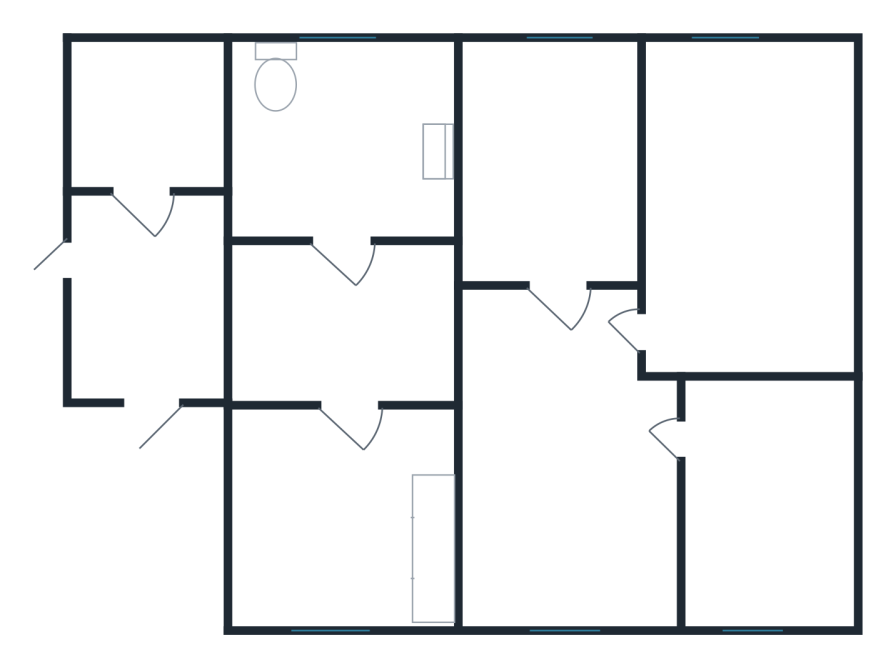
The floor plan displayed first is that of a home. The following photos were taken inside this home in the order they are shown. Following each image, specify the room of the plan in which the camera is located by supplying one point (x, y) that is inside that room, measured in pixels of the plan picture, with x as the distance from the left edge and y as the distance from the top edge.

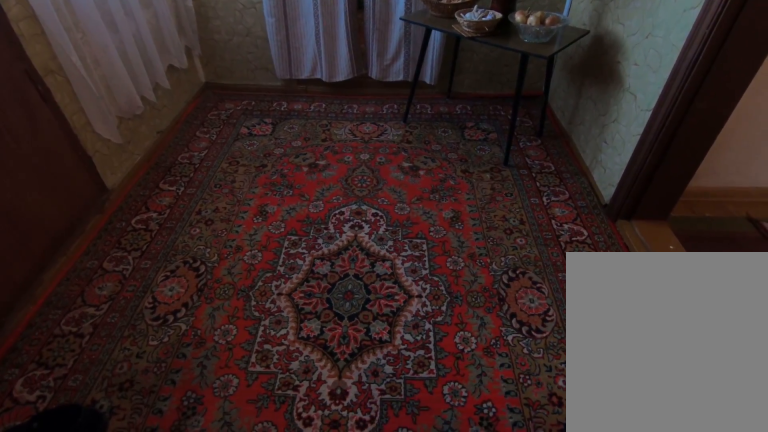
(146, 358)
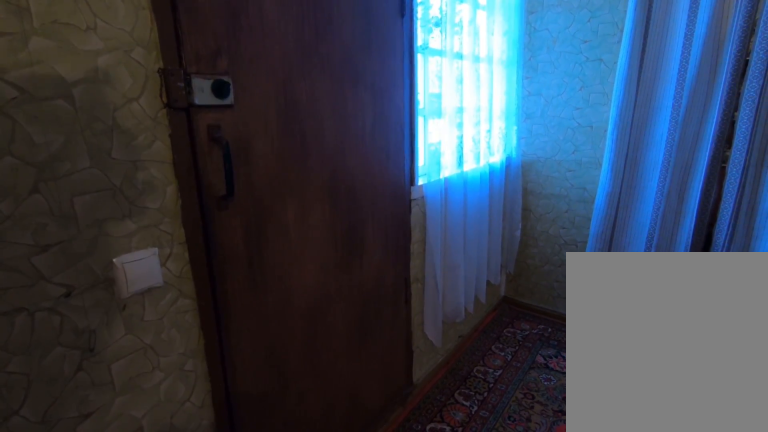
(146, 358)
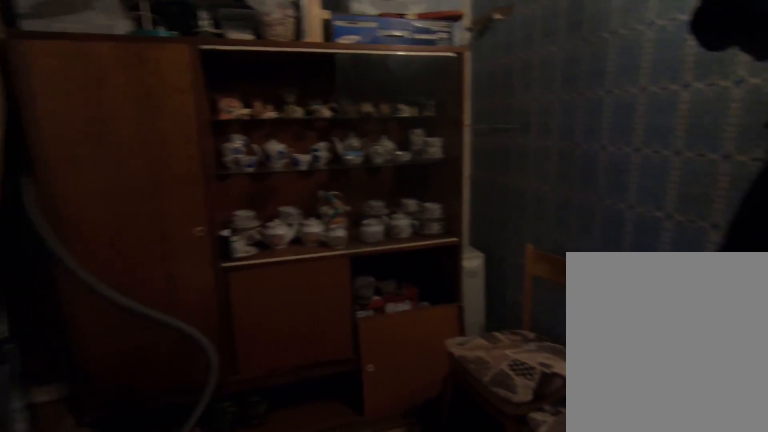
(143, 200)
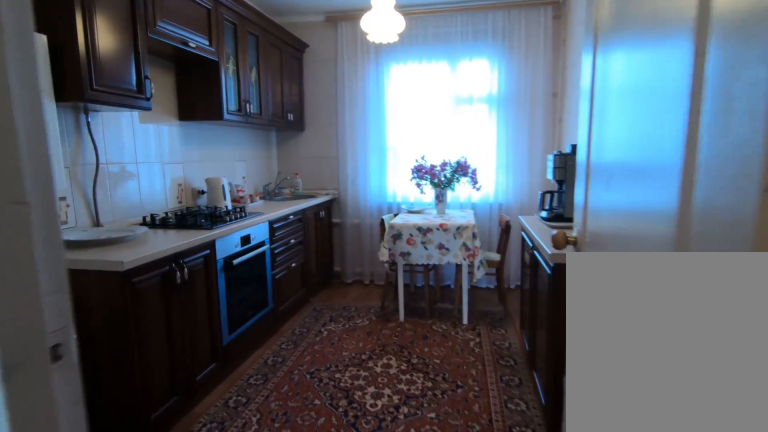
(315, 365)
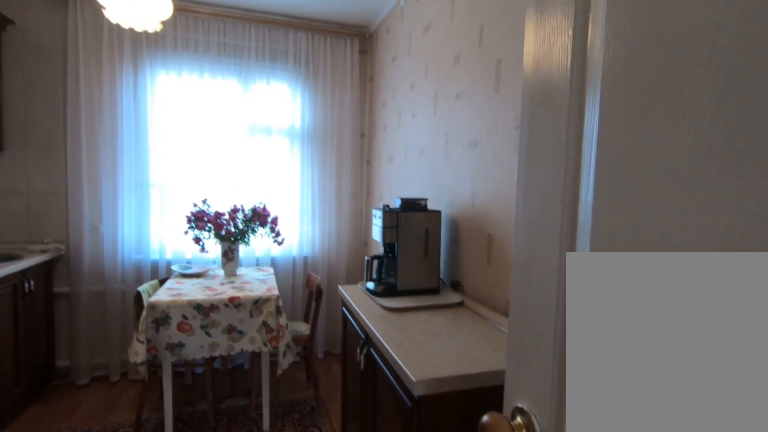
(357, 455)
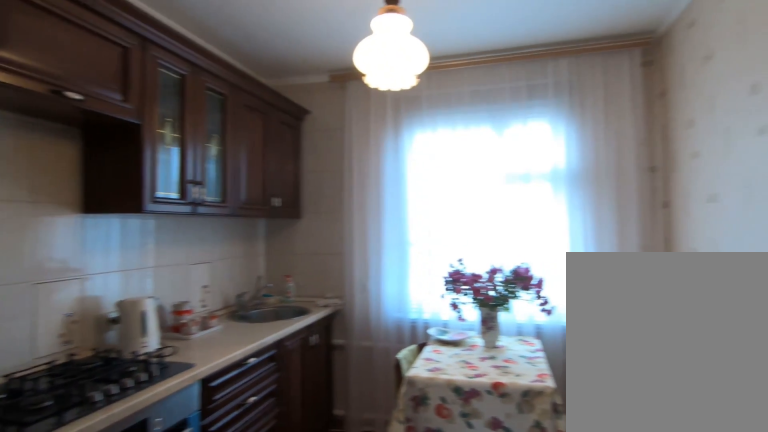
(357, 455)
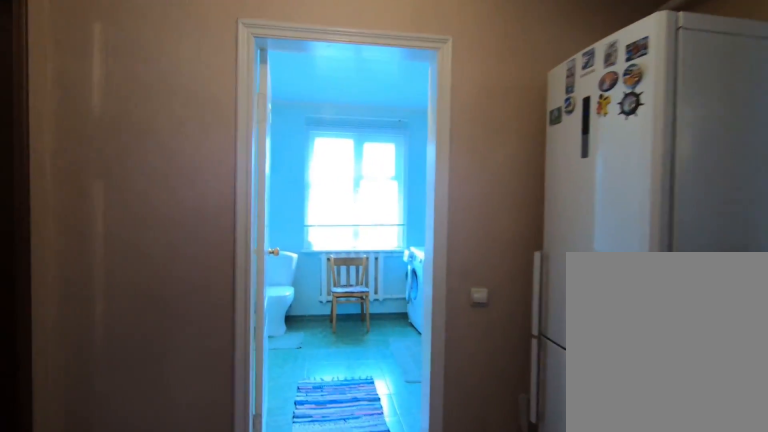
(353, 350)
